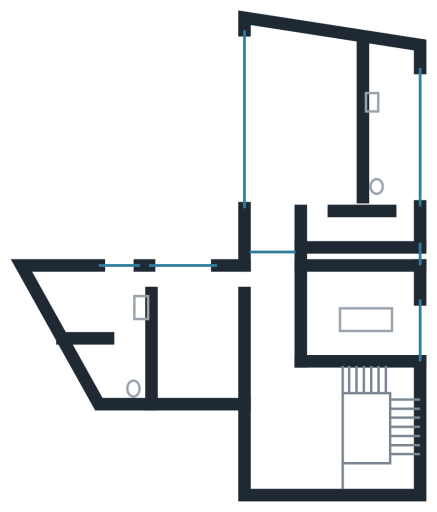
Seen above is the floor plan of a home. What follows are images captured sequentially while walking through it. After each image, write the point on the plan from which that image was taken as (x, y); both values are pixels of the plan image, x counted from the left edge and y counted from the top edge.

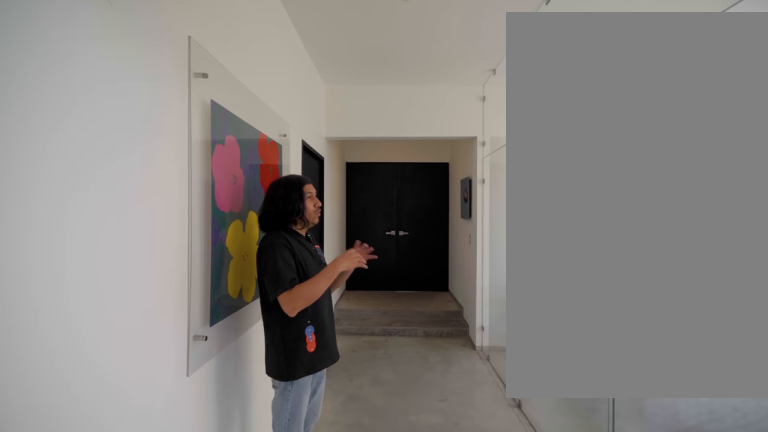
(274, 347)
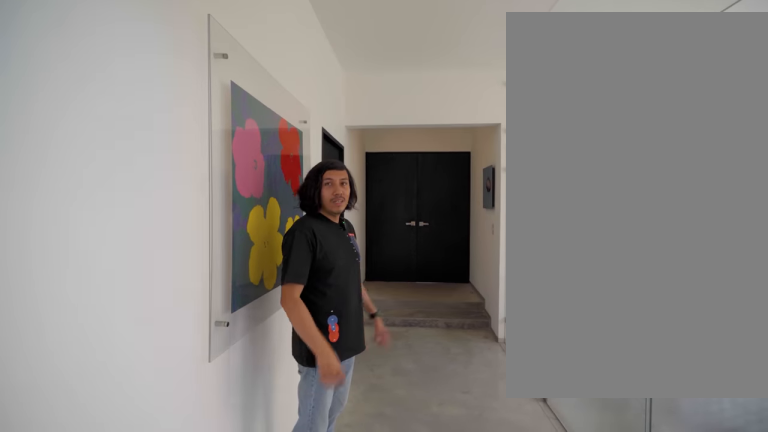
(275, 345)
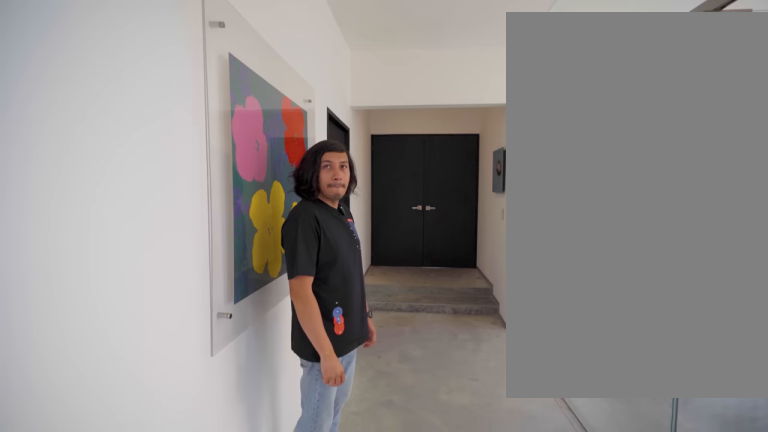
(273, 345)
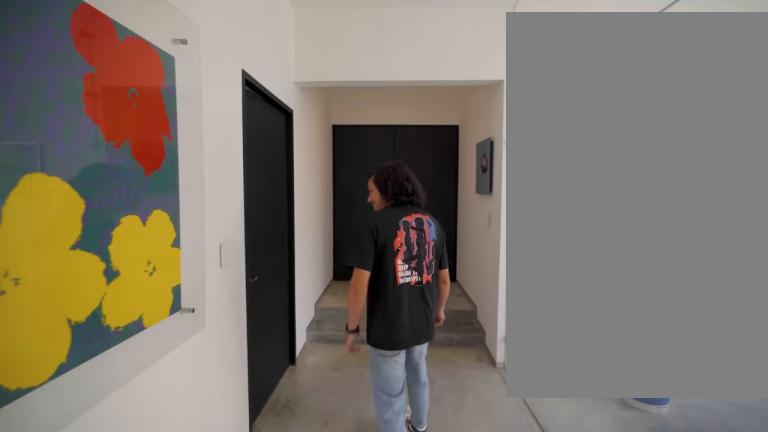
(273, 345)
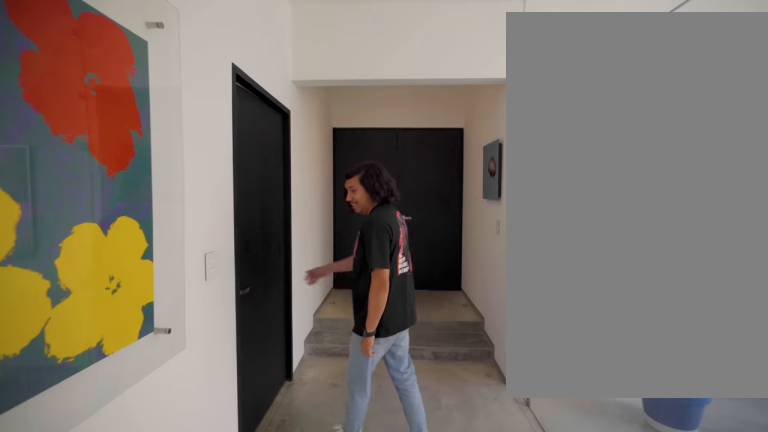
(273, 345)
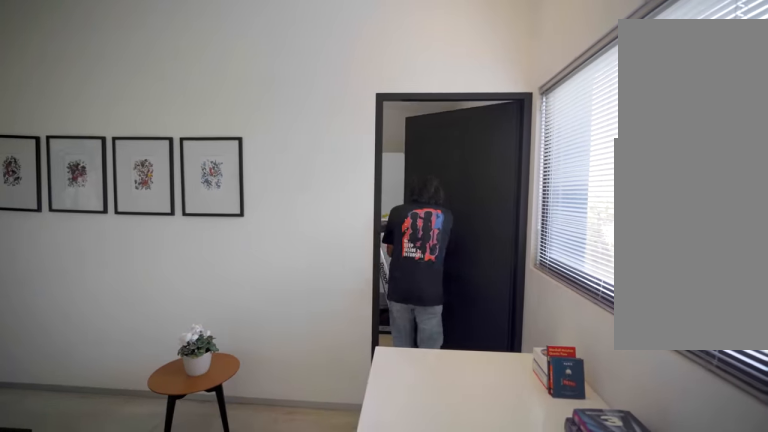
(203, 312)
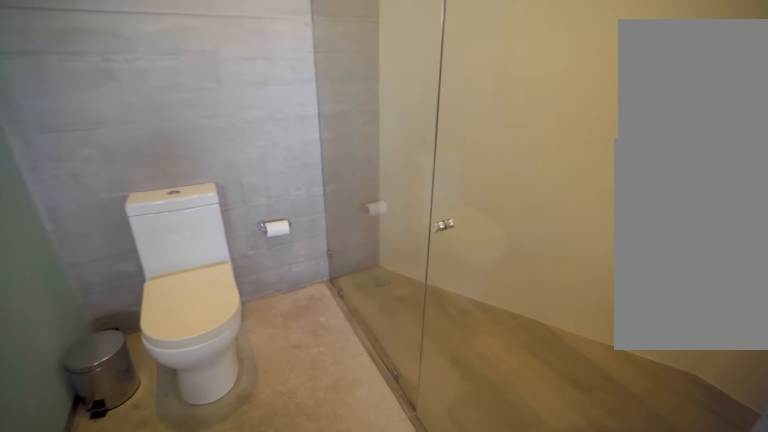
(107, 303)
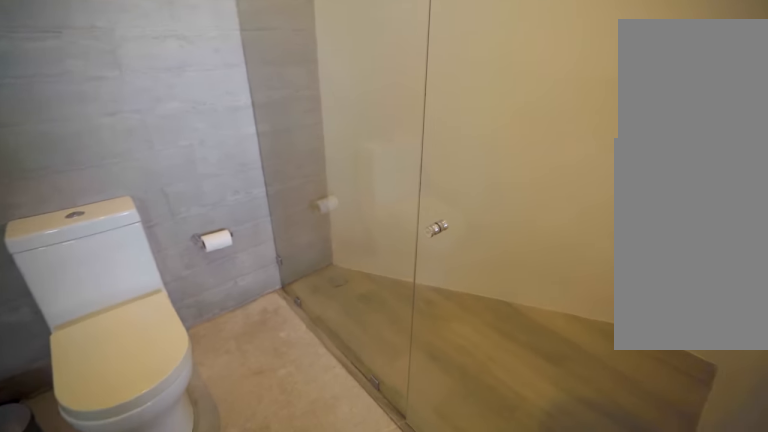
(109, 316)
